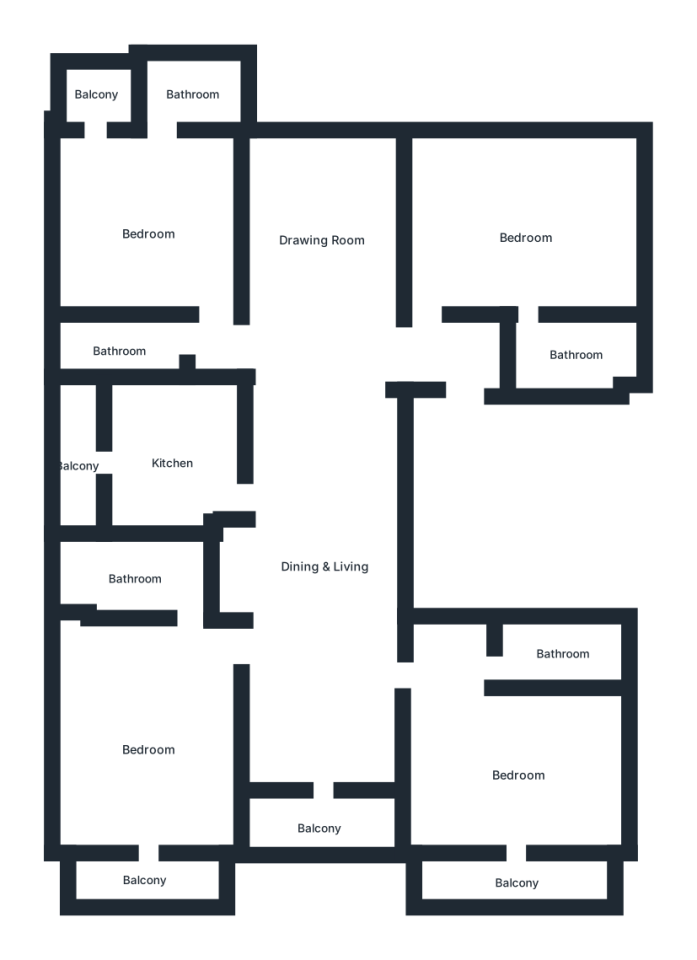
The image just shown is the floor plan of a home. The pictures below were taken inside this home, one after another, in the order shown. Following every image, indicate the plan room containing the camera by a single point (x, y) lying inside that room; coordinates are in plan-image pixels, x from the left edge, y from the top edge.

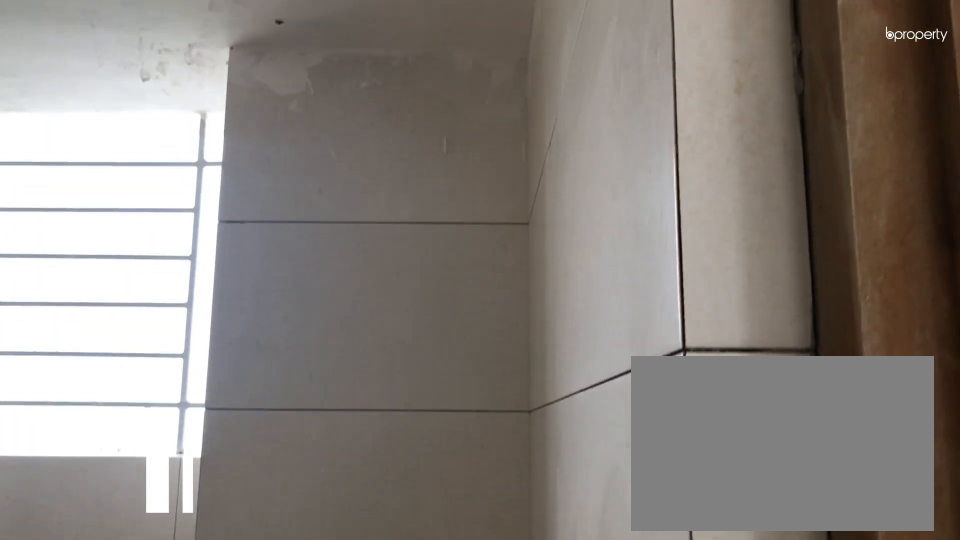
(191, 93)
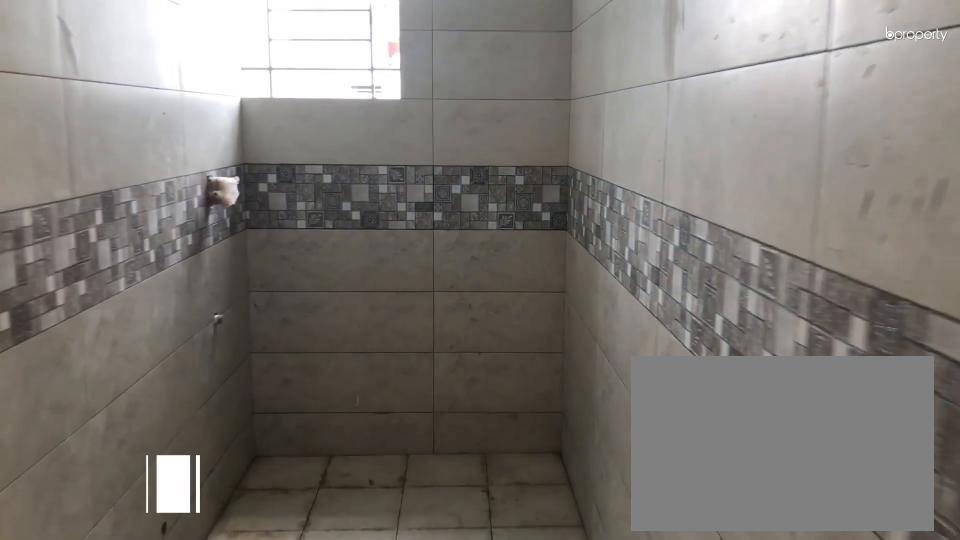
(123, 348)
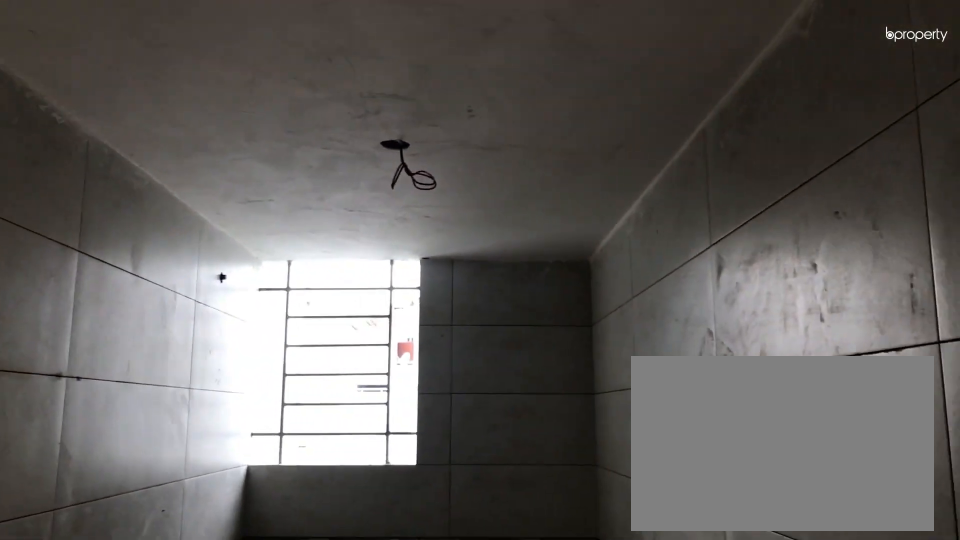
(123, 348)
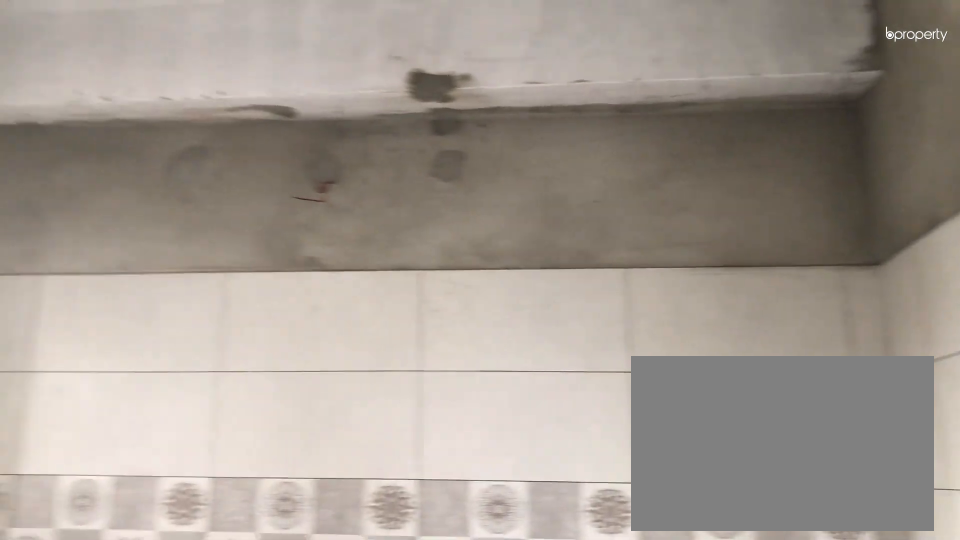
(172, 464)
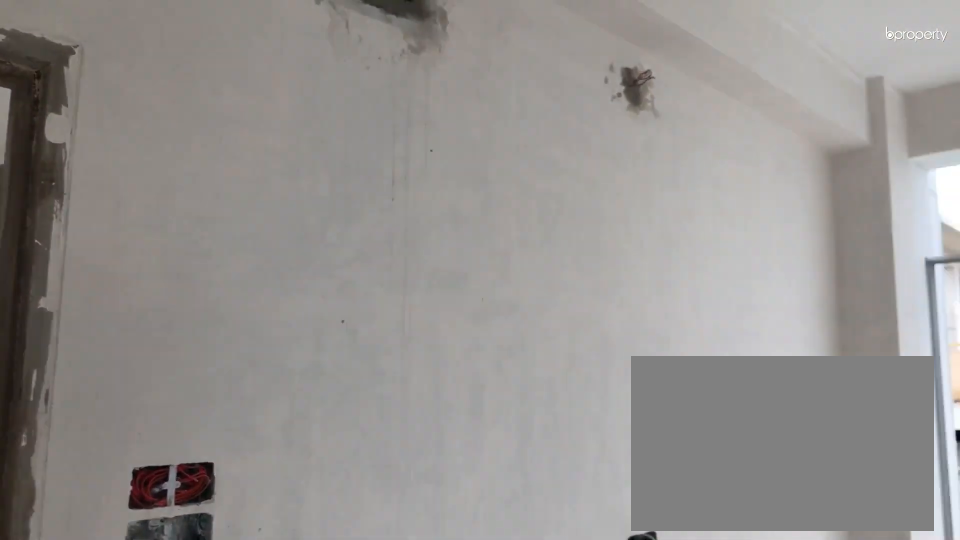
(147, 750)
